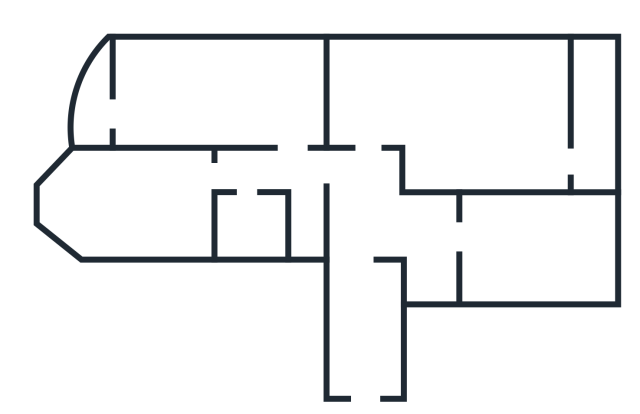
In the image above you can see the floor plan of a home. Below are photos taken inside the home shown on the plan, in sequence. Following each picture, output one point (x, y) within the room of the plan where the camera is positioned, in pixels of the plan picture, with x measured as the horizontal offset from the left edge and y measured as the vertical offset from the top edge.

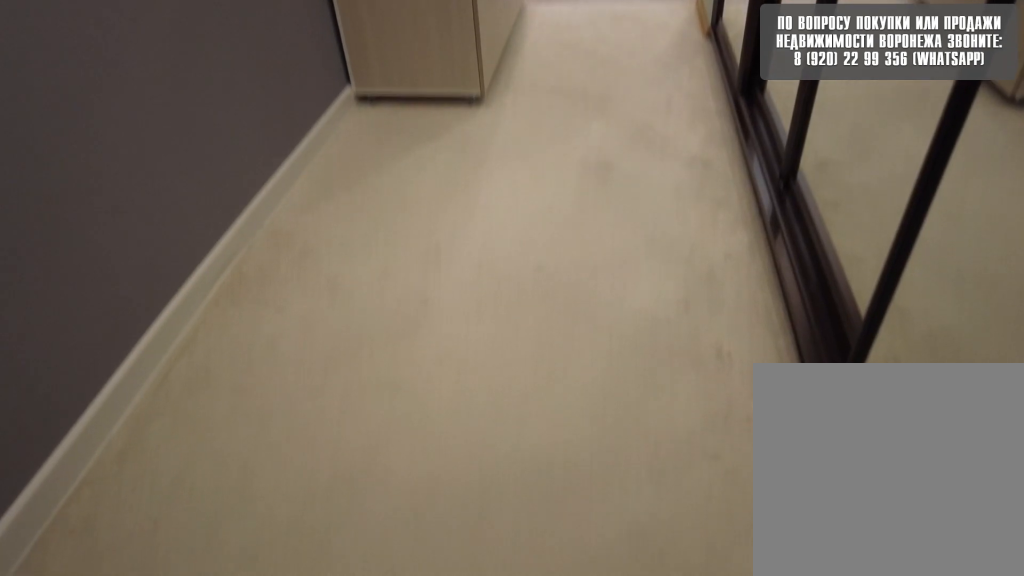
(369, 379)
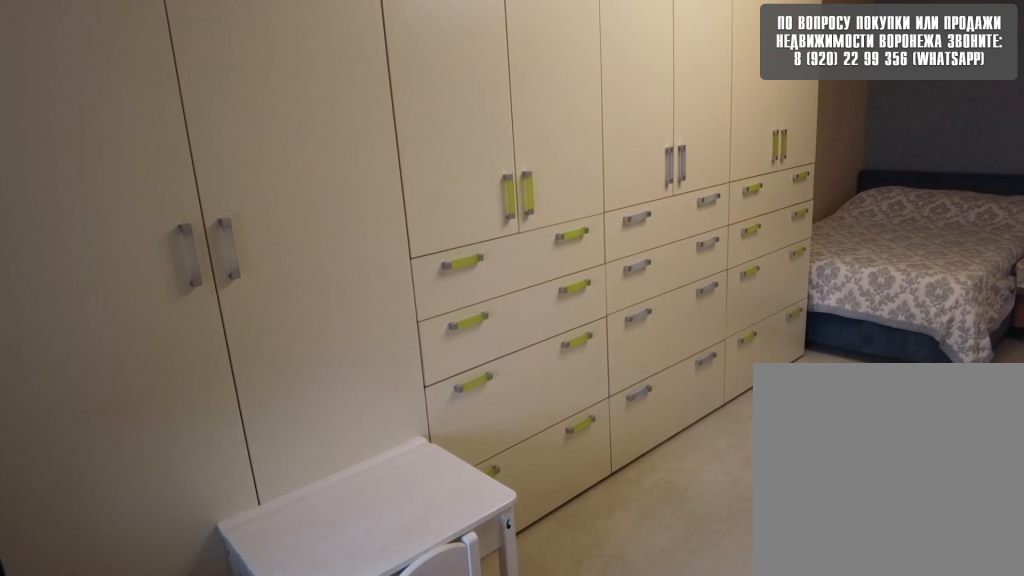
(263, 101)
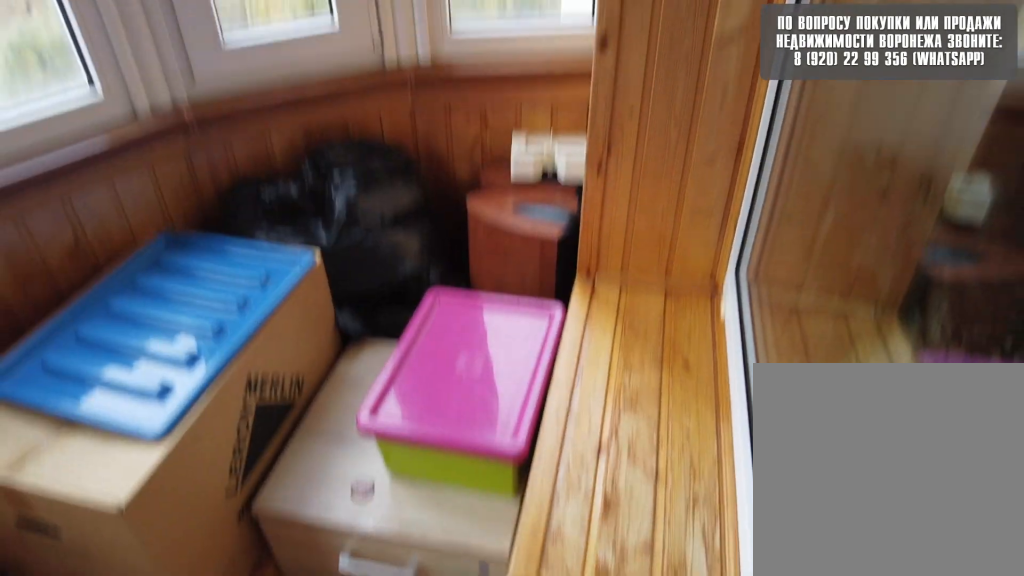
(99, 106)
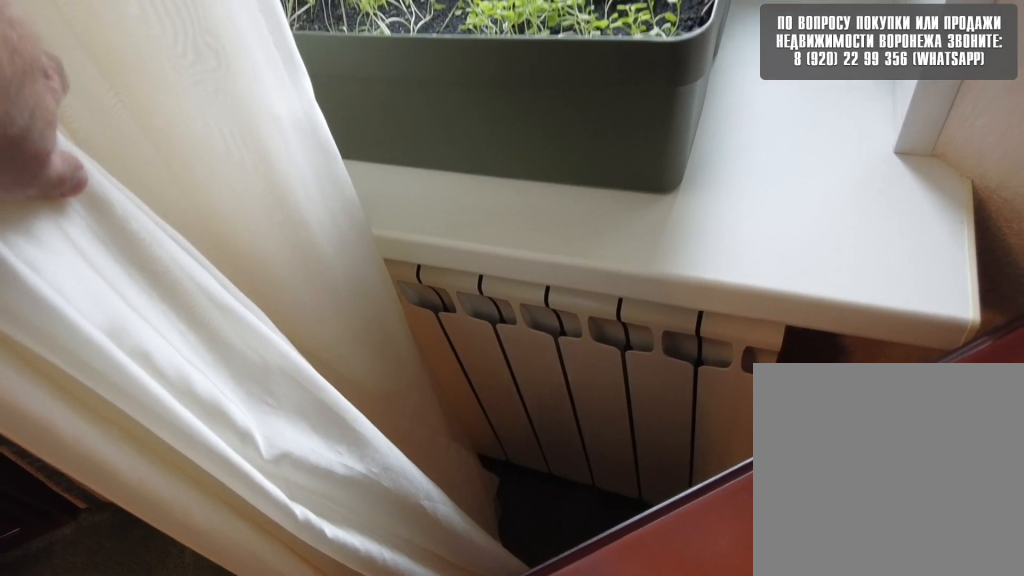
(148, 198)
